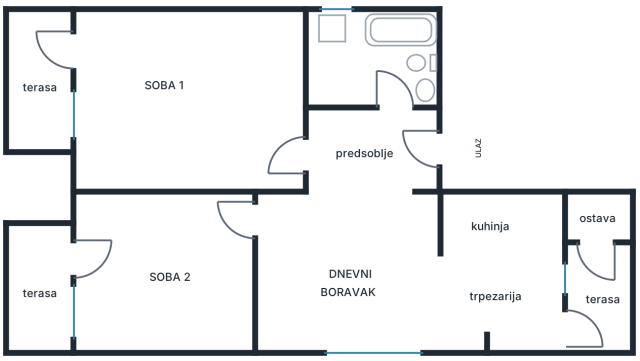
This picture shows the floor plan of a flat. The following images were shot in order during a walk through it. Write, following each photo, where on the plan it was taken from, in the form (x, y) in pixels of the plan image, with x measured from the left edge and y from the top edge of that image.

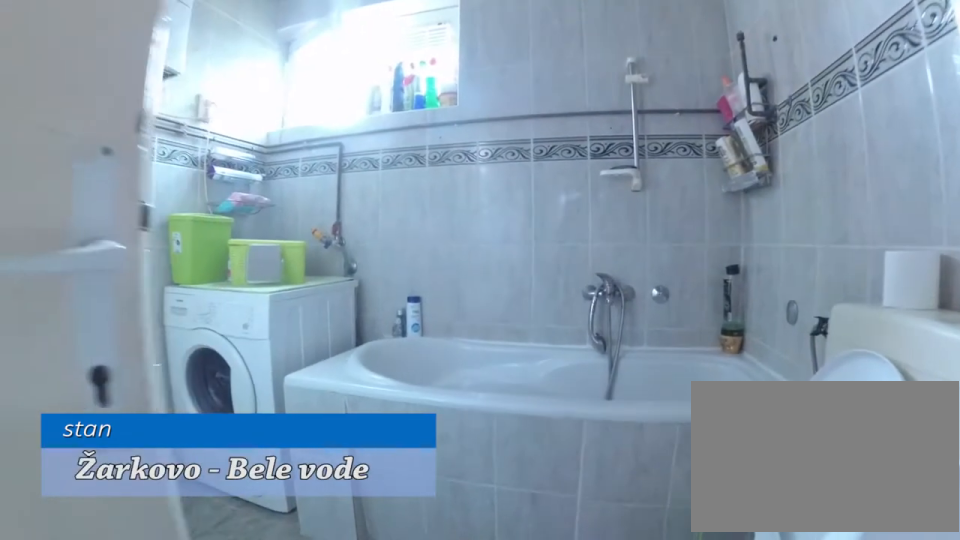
(403, 113)
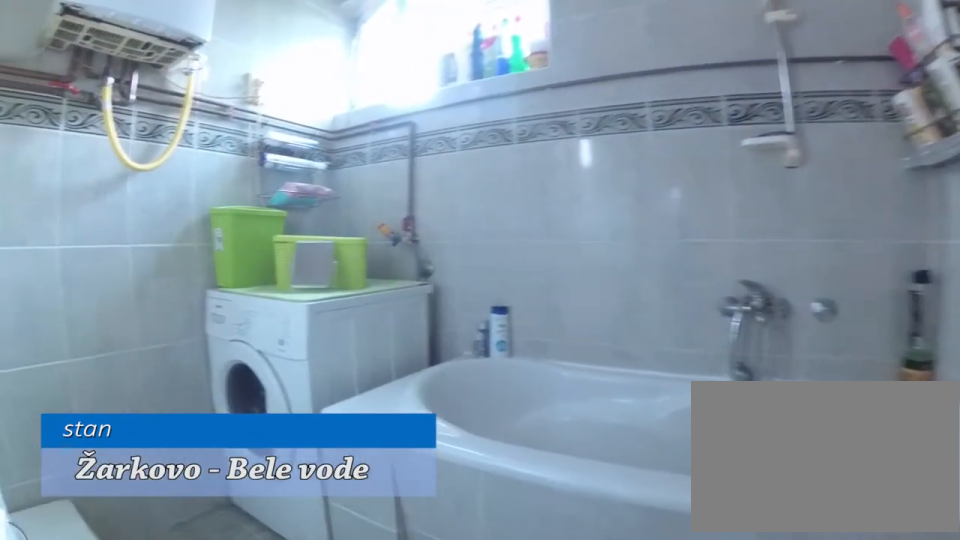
(406, 89)
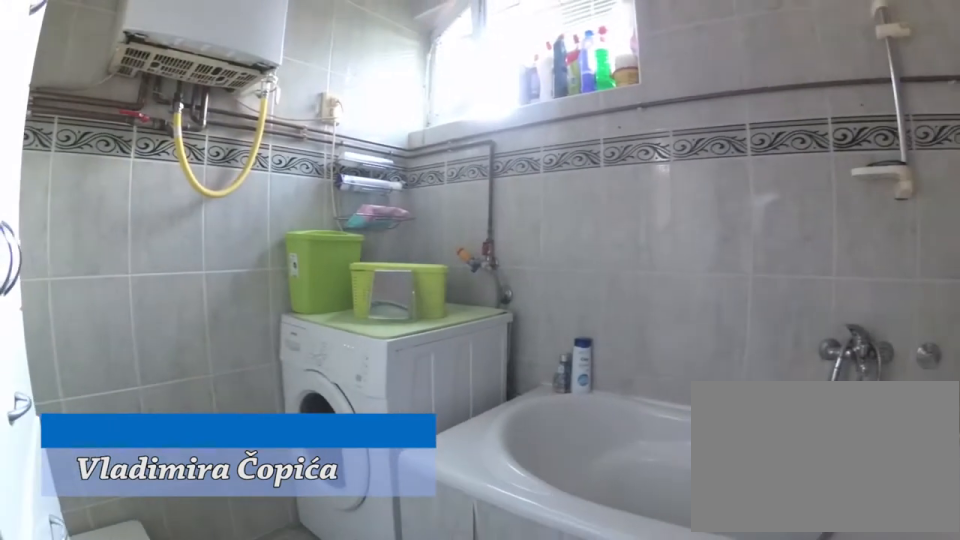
(410, 92)
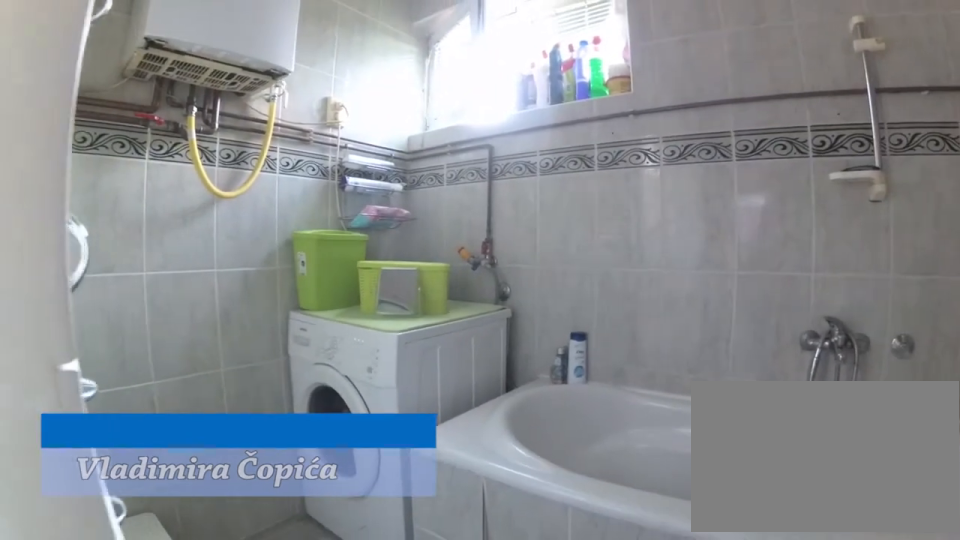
(409, 94)
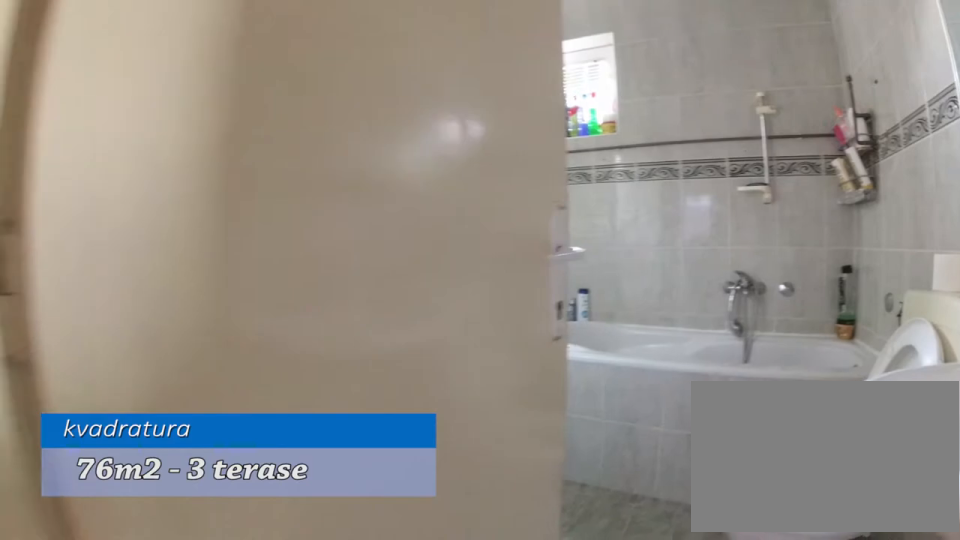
(401, 126)
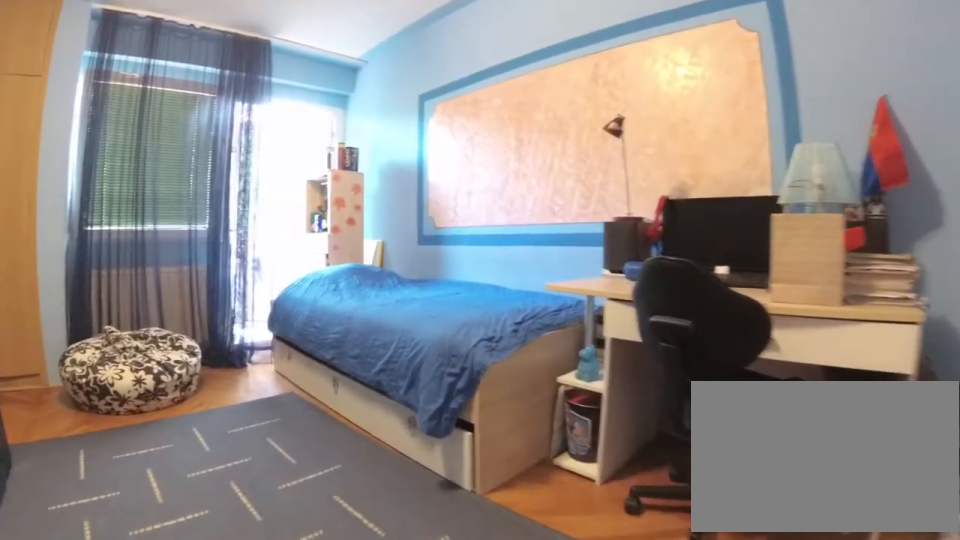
(282, 135)
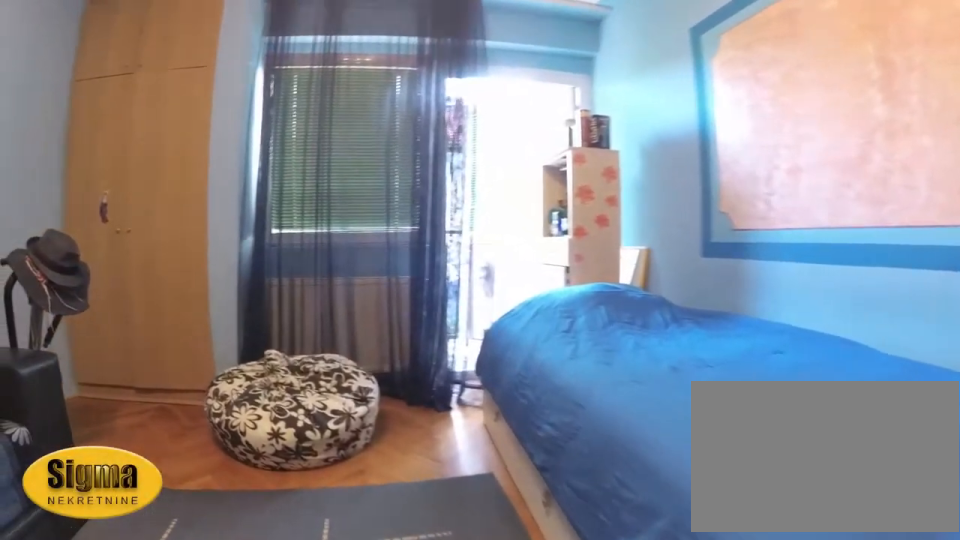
(241, 113)
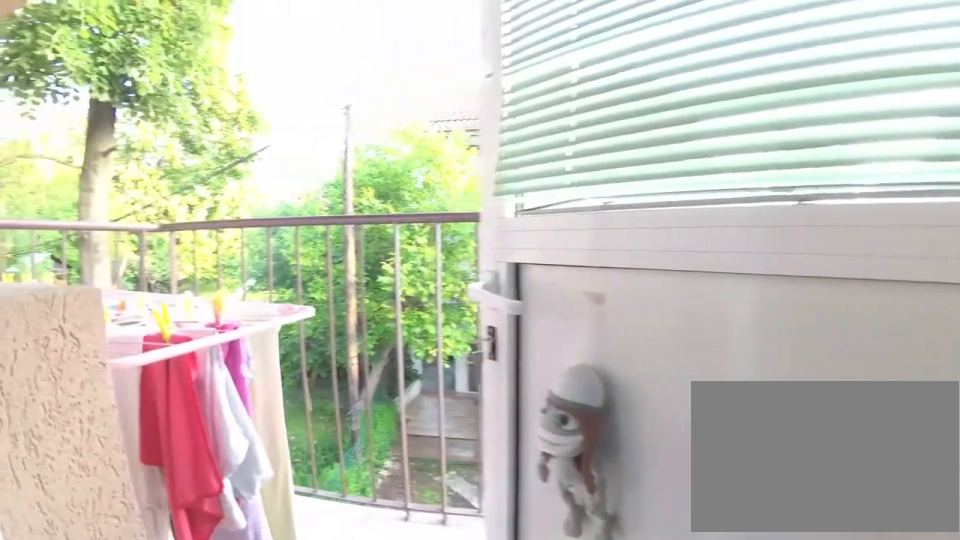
(98, 54)
